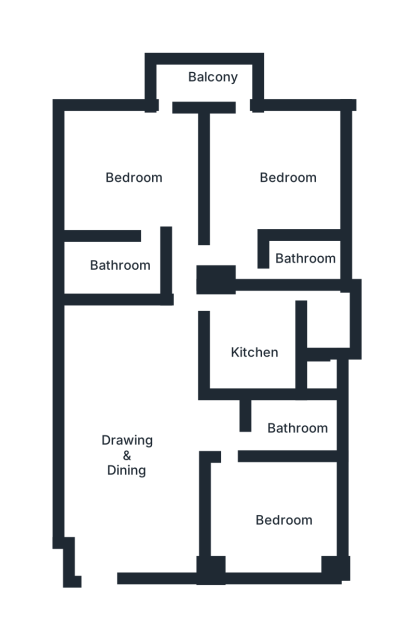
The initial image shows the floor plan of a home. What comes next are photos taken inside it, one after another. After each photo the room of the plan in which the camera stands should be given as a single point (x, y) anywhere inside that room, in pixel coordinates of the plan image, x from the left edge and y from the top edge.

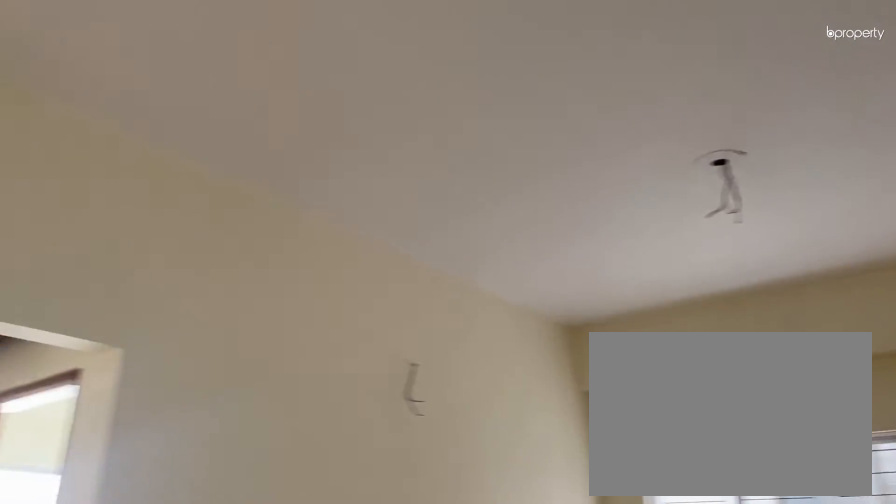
(141, 449)
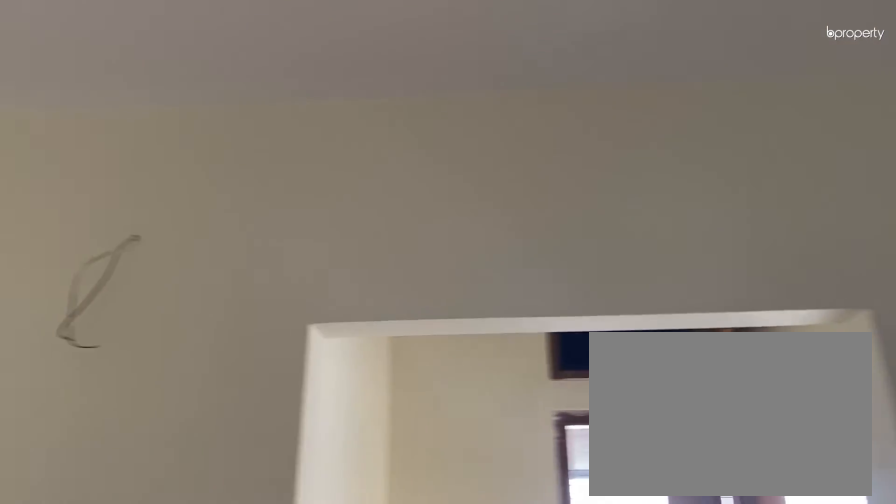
(141, 449)
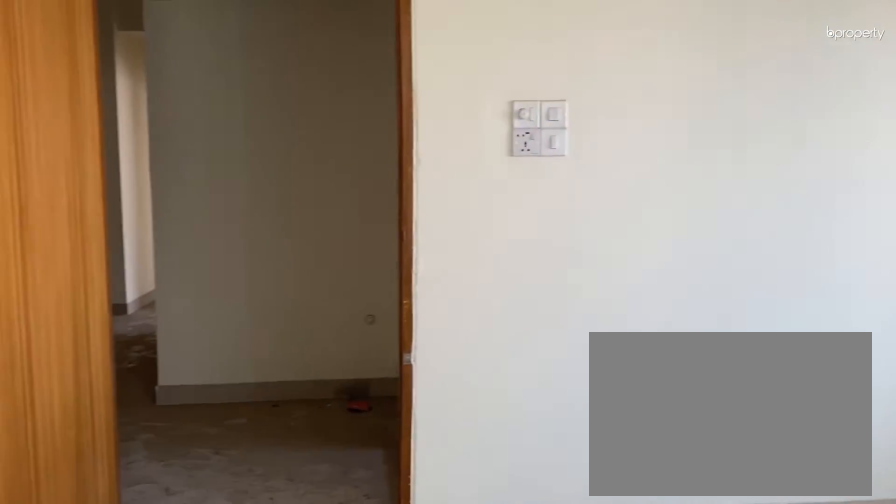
(282, 520)
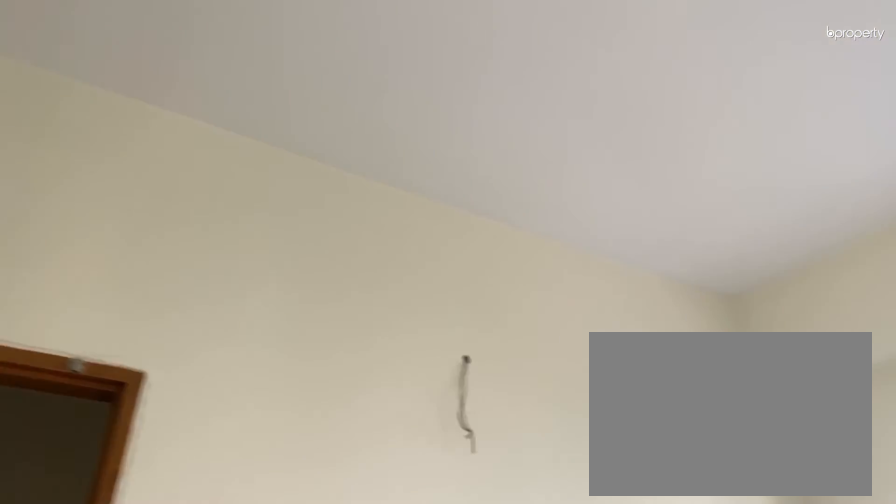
(282, 520)
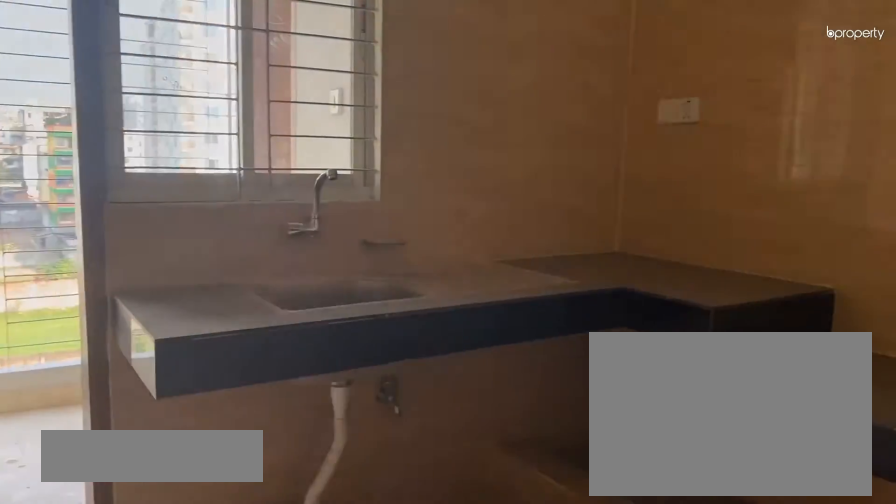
(252, 350)
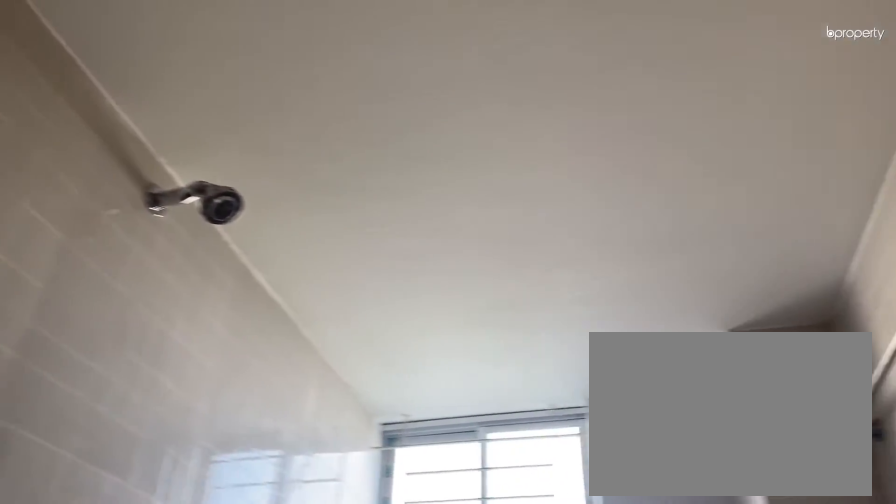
(316, 256)
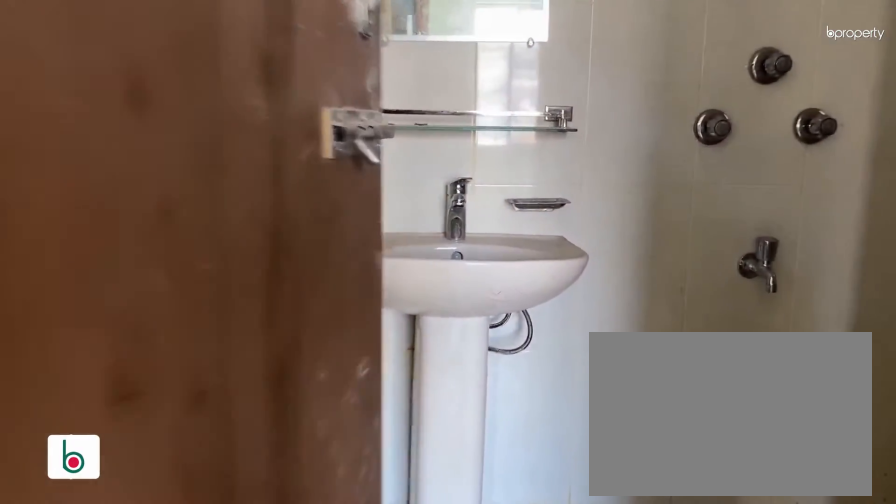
(120, 265)
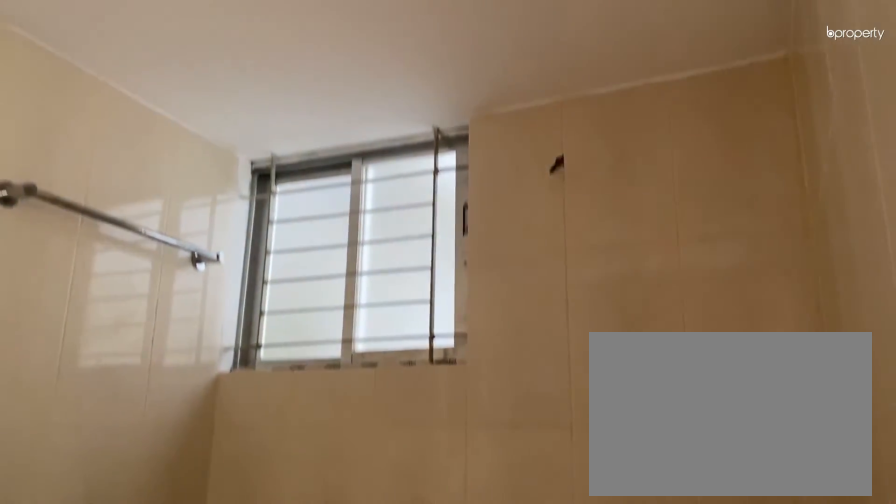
(120, 265)
